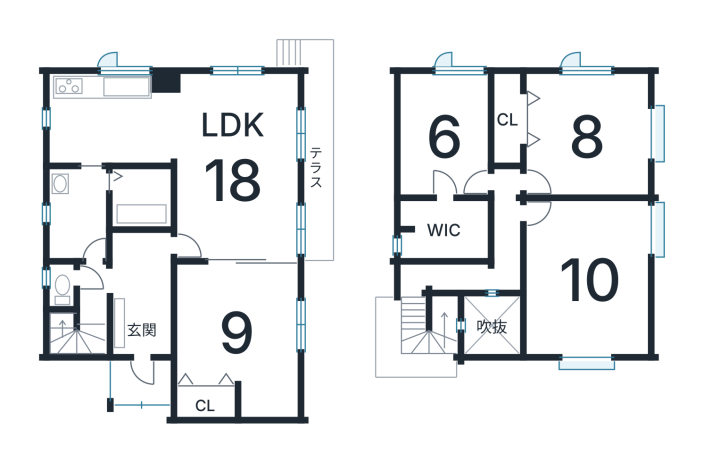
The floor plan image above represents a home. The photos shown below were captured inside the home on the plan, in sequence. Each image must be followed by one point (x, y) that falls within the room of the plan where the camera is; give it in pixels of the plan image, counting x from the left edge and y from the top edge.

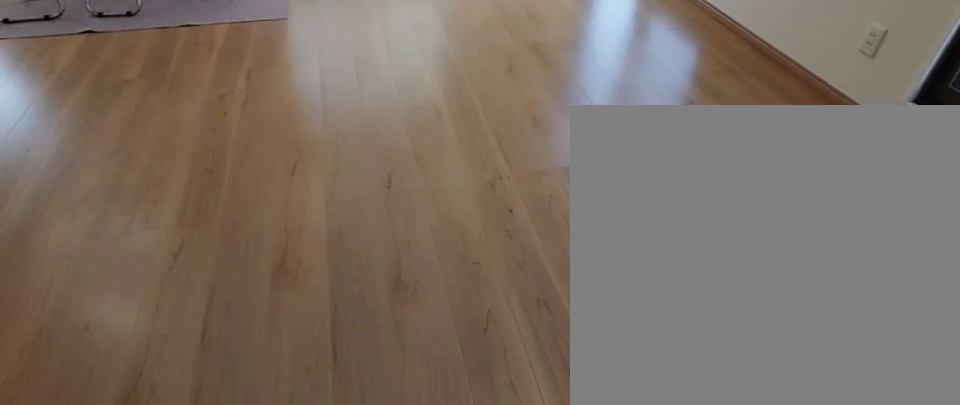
(239, 166)
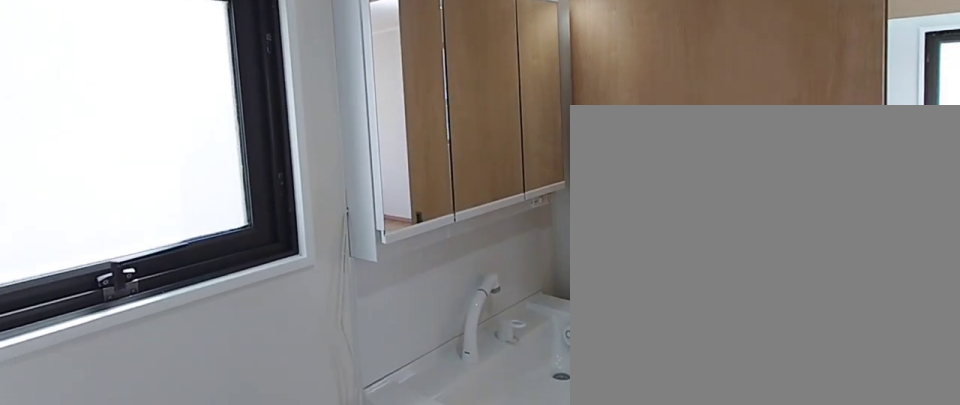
(76, 228)
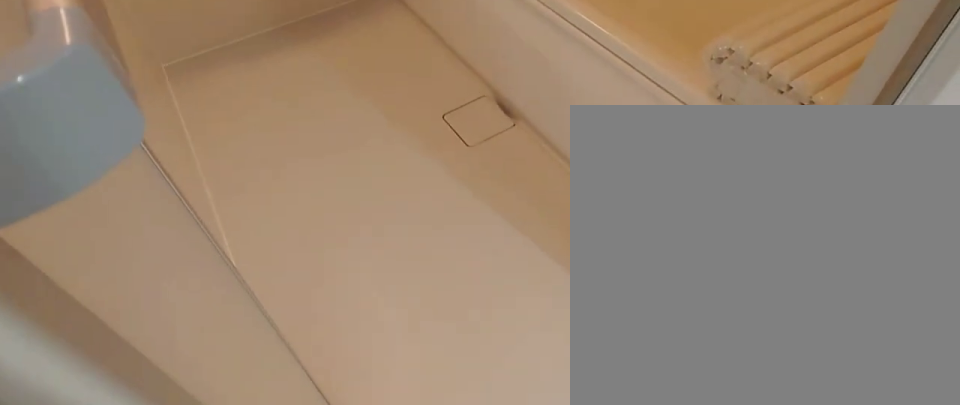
(138, 200)
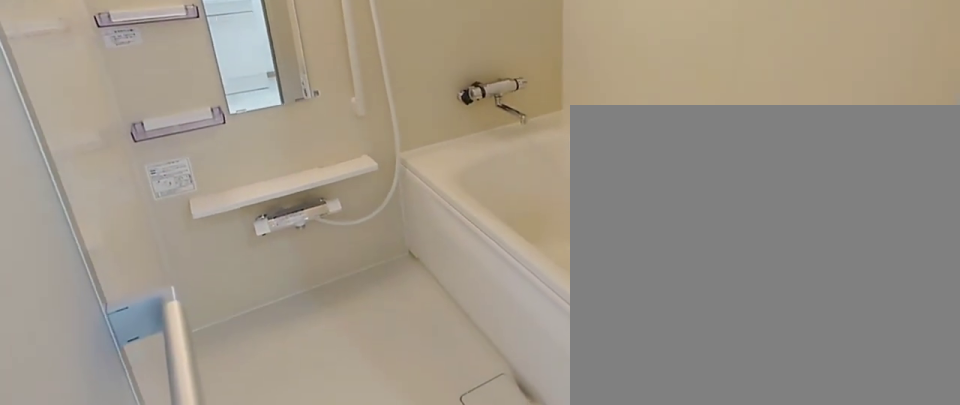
(138, 200)
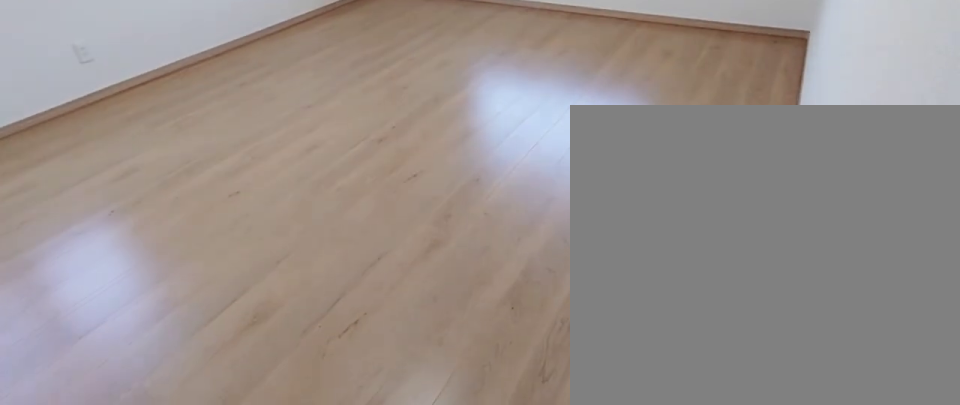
(585, 289)
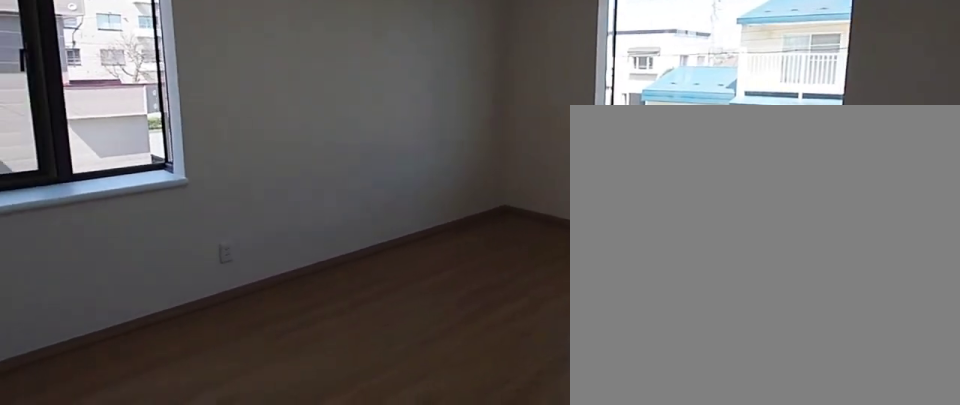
(585, 289)
